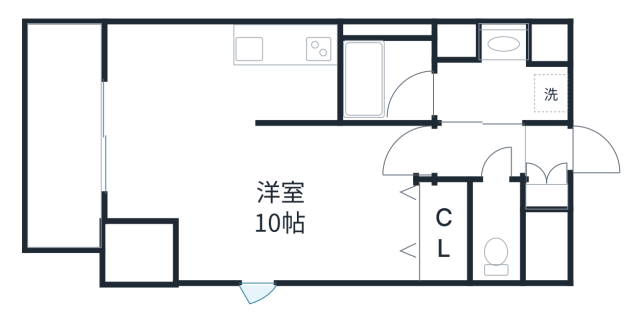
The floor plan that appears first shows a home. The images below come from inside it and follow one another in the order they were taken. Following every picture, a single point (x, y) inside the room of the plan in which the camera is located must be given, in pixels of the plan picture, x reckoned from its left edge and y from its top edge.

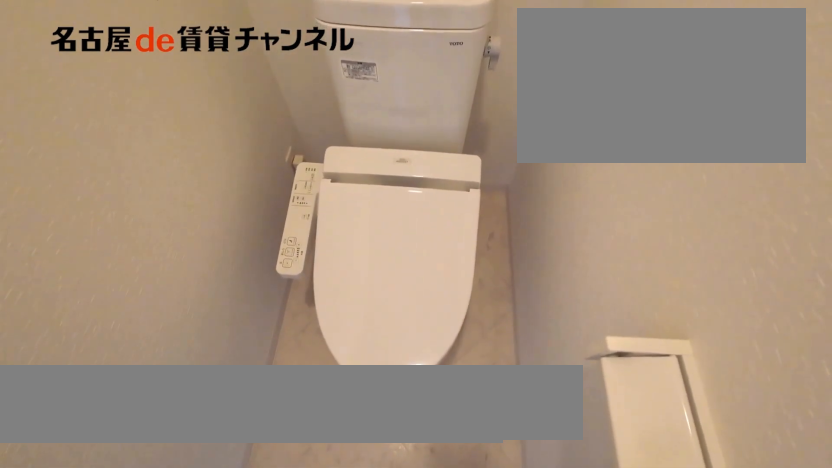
(498, 233)
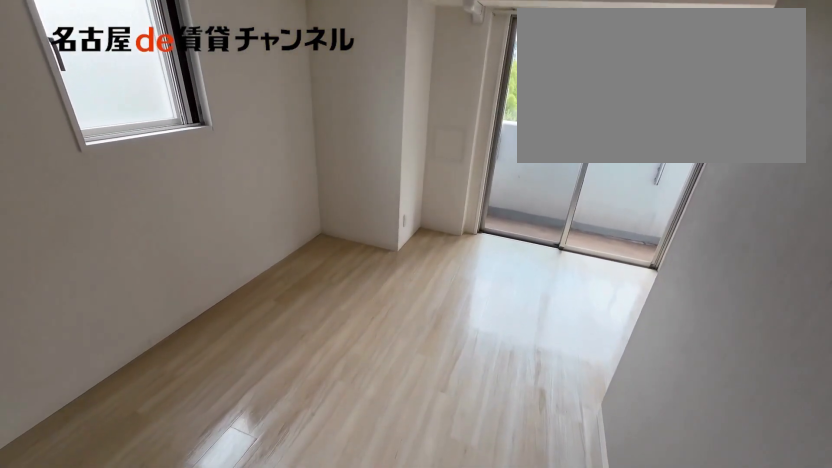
(290, 213)
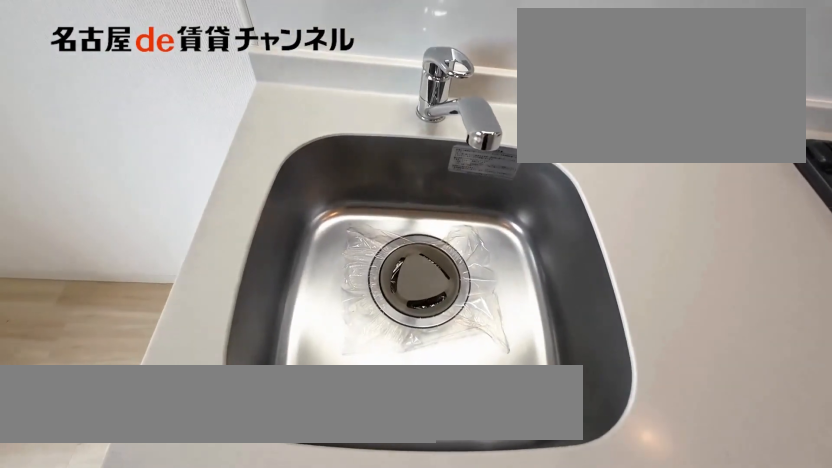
(287, 71)
